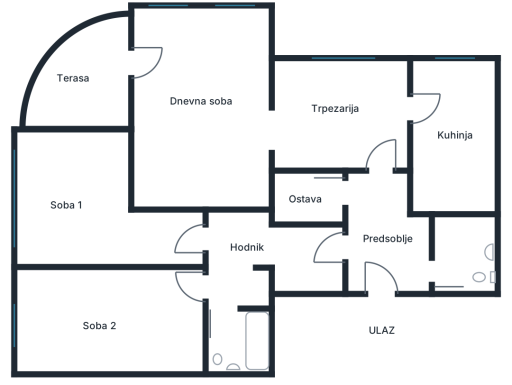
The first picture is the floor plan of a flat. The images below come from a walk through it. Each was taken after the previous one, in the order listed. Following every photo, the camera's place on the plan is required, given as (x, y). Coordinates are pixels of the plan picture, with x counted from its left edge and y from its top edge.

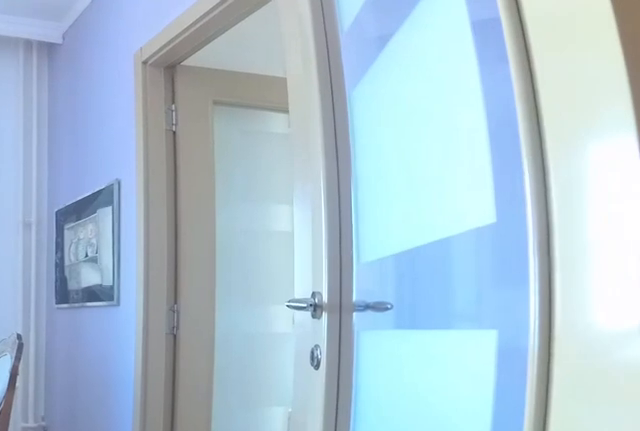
(382, 193)
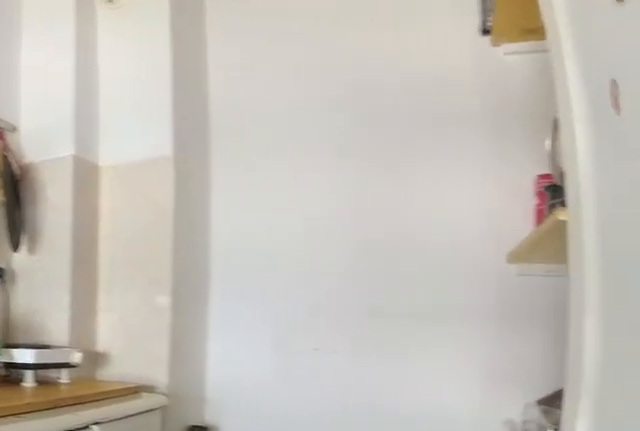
(444, 124)
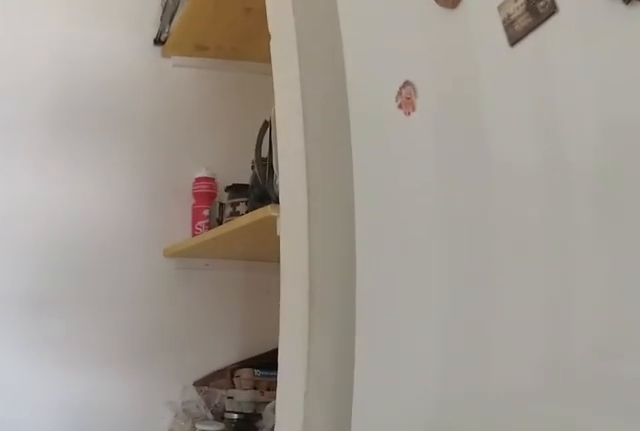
(450, 130)
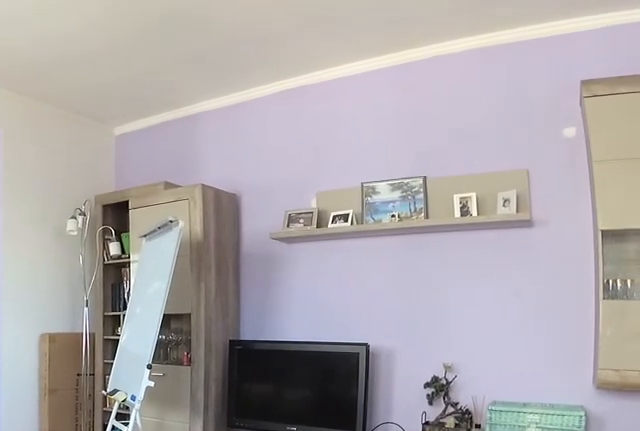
(151, 62)
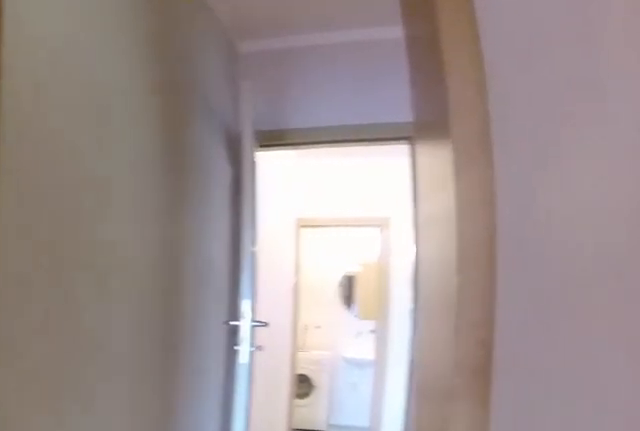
(237, 250)
